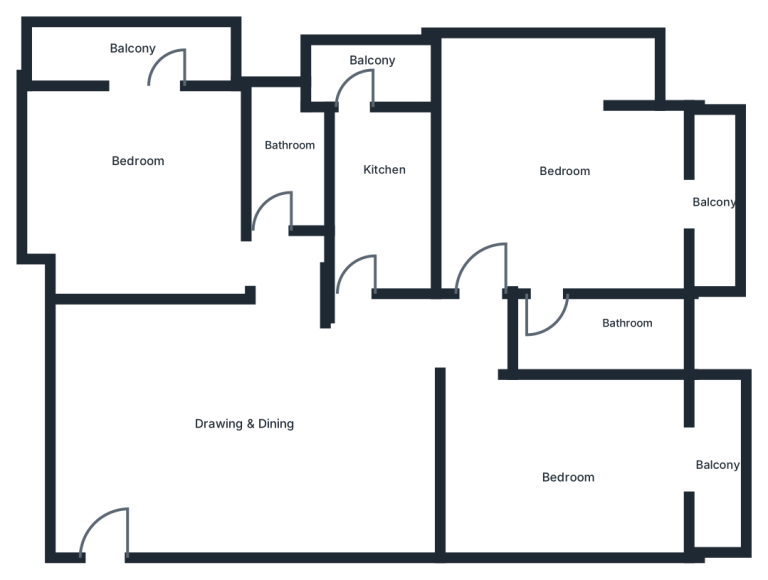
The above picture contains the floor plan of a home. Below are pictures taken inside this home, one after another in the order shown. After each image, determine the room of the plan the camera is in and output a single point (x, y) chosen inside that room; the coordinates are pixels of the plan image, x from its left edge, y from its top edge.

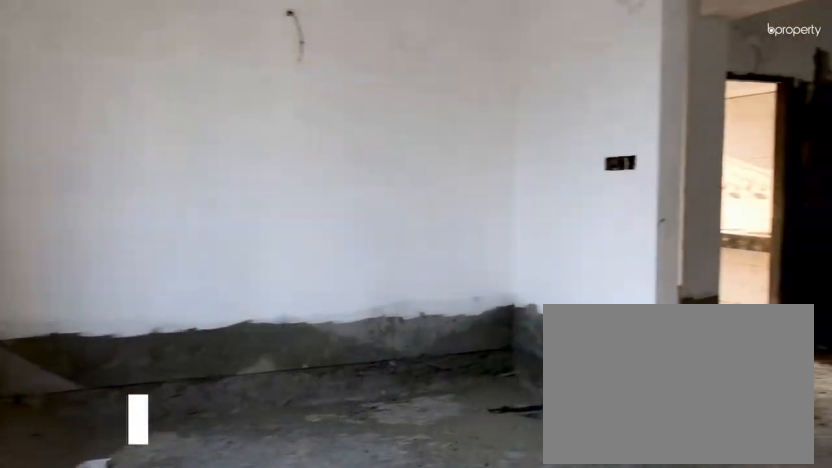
(157, 493)
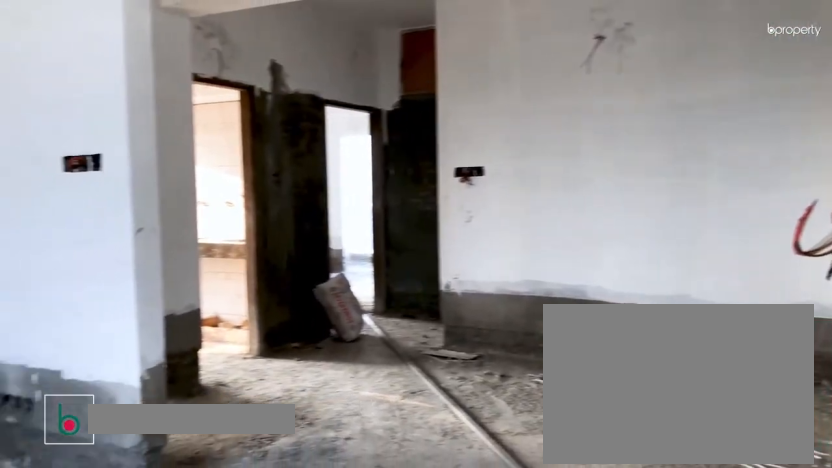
(244, 411)
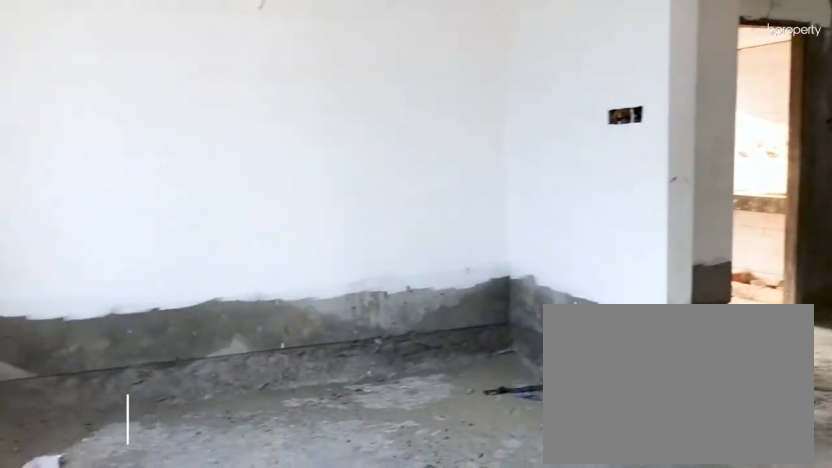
(244, 411)
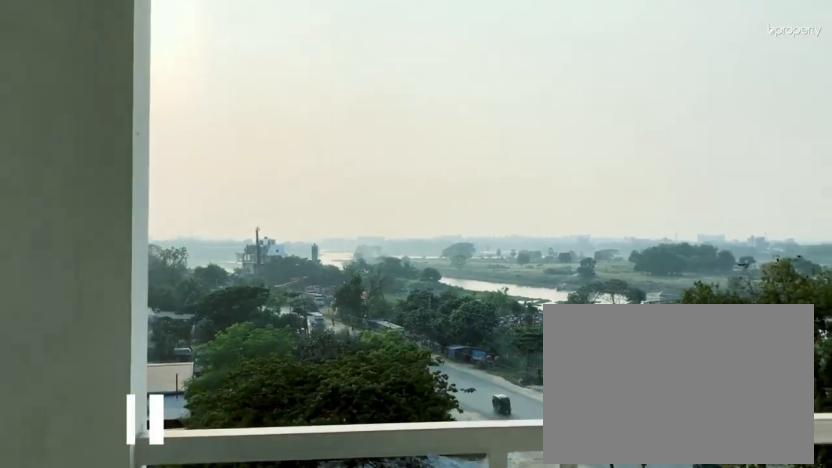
(141, 35)
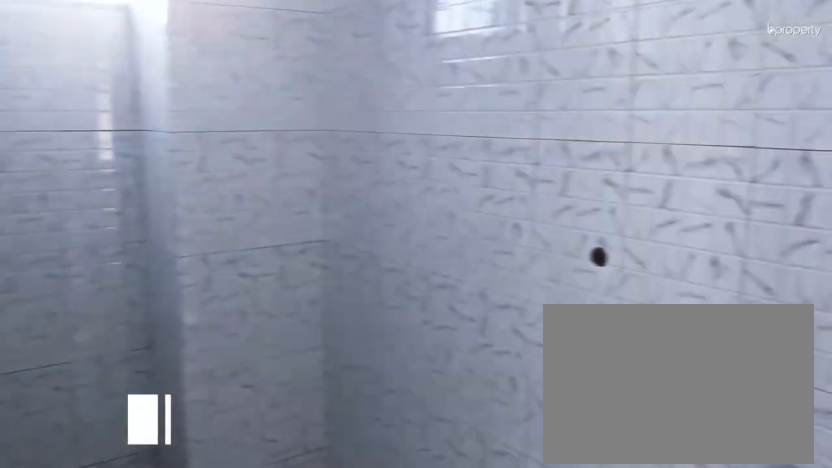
(283, 138)
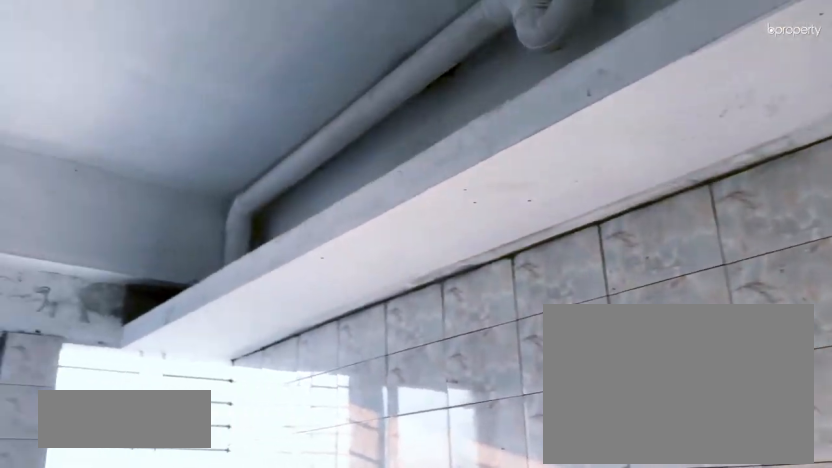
(387, 168)
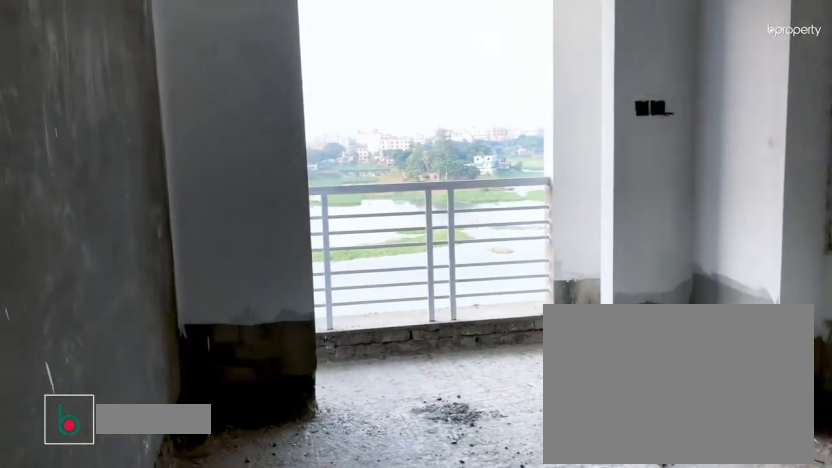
(573, 466)
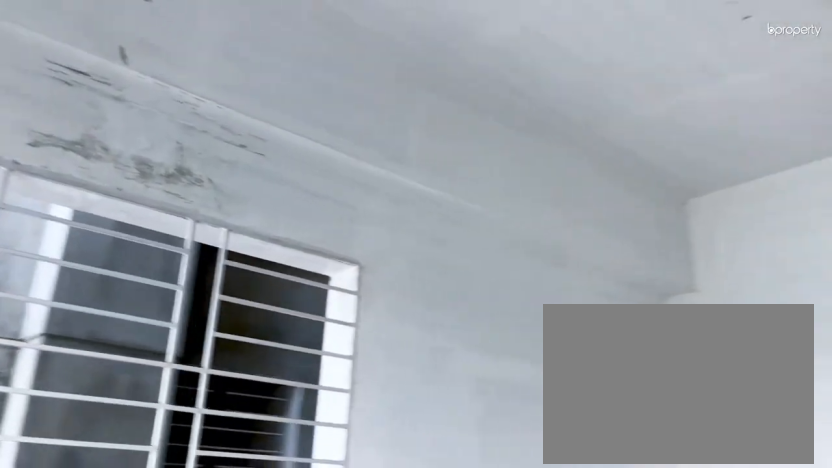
(573, 466)
